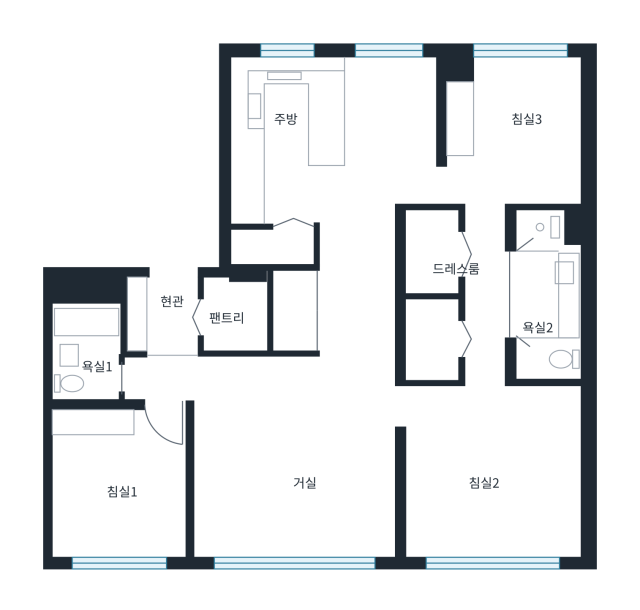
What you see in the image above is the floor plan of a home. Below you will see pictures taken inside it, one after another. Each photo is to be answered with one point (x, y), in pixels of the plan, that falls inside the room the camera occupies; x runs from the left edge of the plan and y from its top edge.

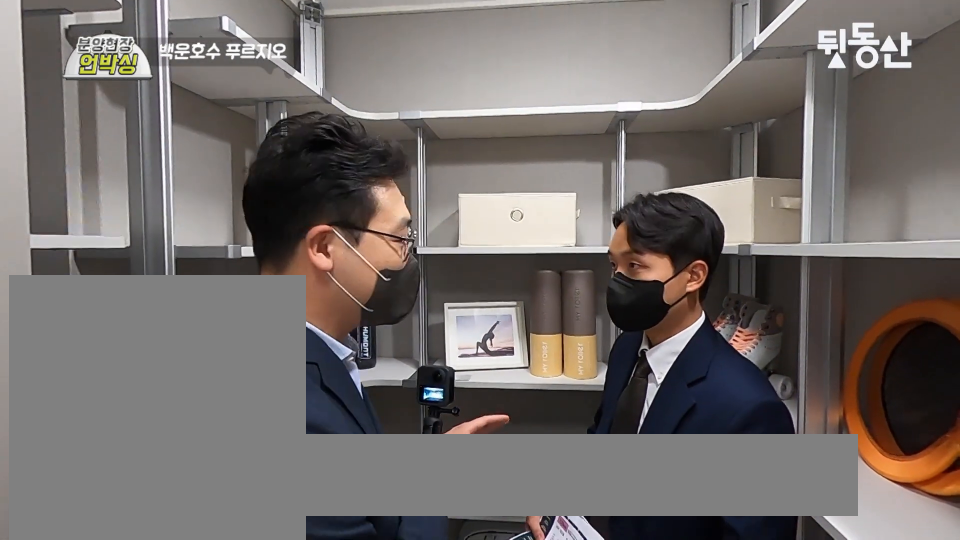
(166, 320)
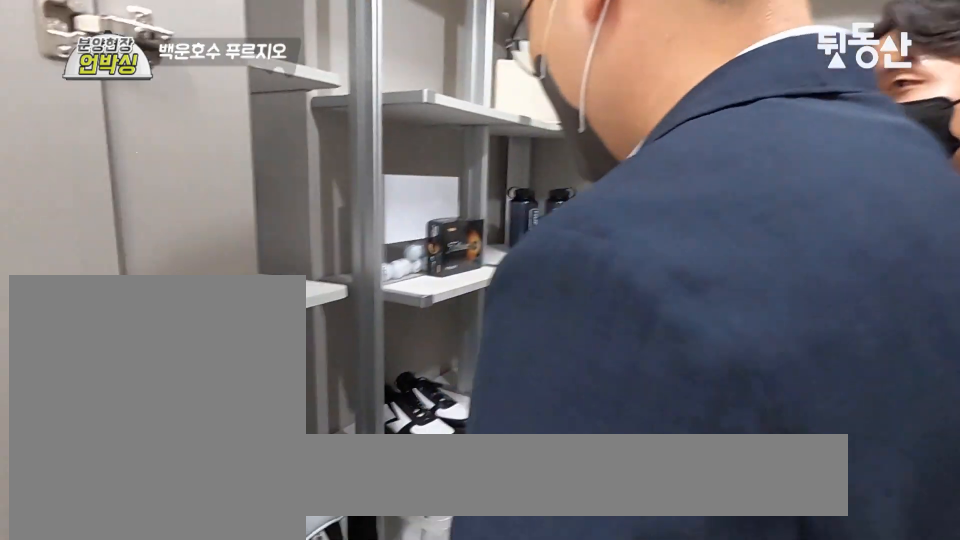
(167, 320)
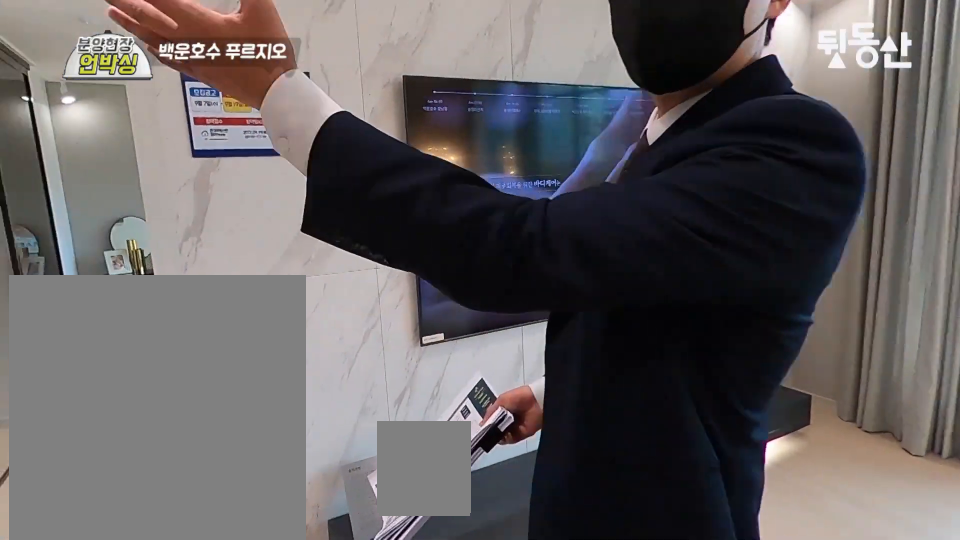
(307, 500)
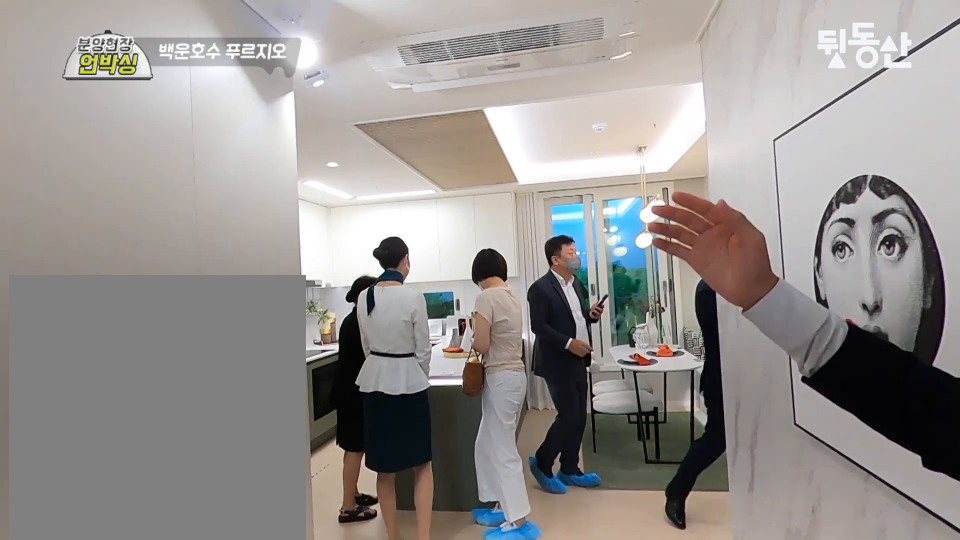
(358, 324)
